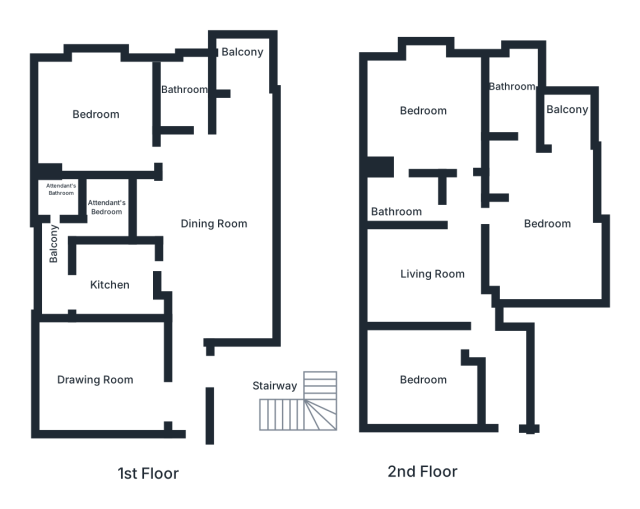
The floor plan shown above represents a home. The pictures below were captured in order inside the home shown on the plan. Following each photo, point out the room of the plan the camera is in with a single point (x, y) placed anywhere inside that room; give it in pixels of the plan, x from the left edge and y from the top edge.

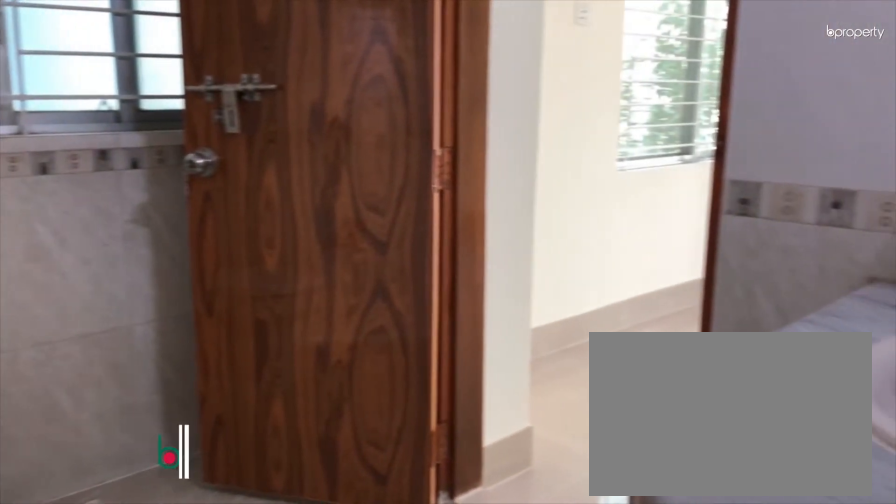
(410, 201)
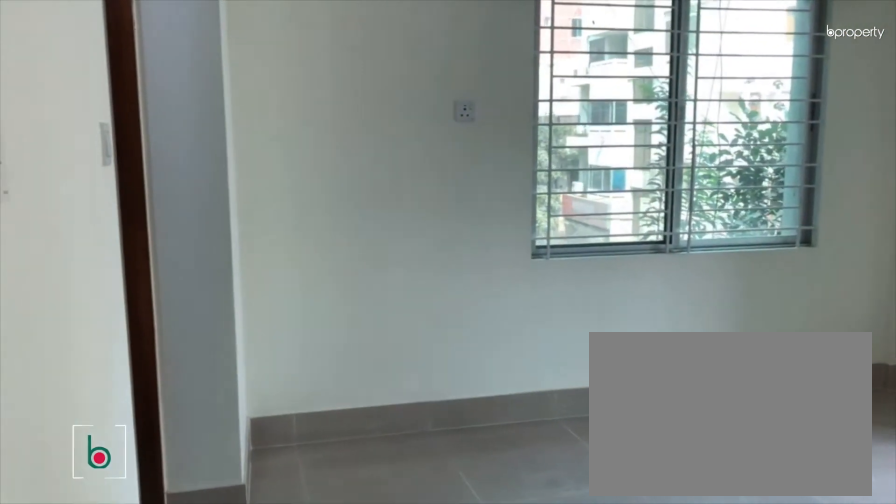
(413, 103)
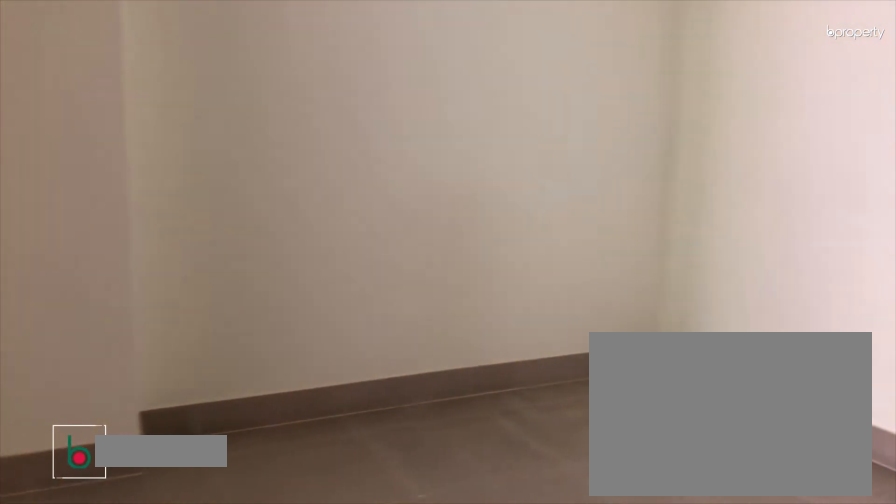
(546, 239)
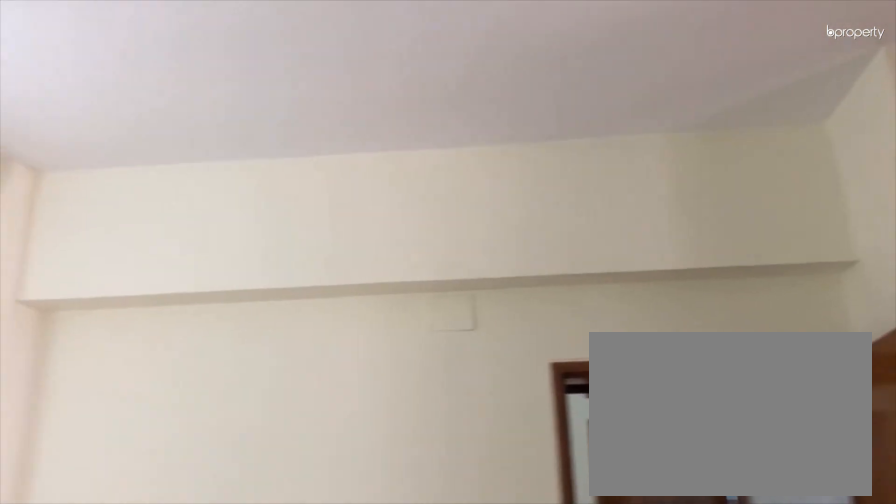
(546, 239)
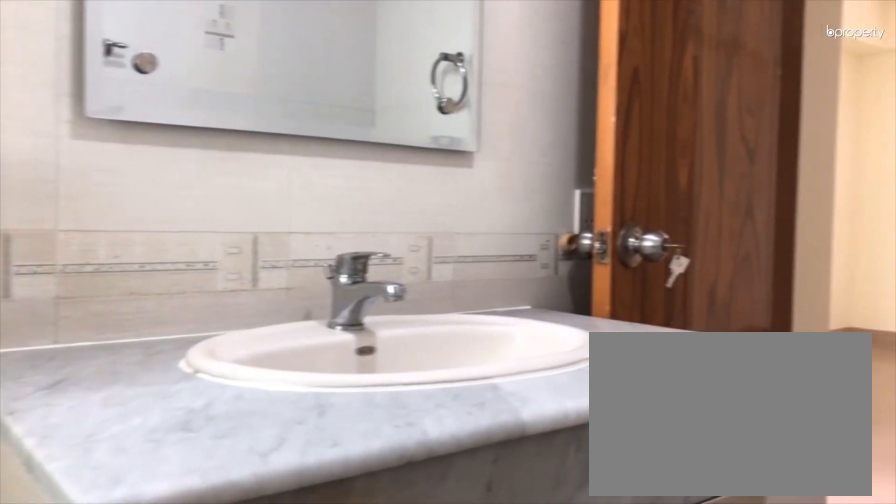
(509, 93)
